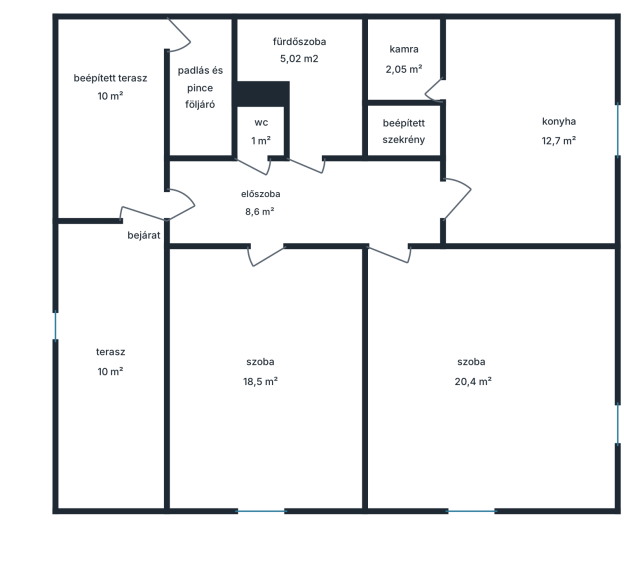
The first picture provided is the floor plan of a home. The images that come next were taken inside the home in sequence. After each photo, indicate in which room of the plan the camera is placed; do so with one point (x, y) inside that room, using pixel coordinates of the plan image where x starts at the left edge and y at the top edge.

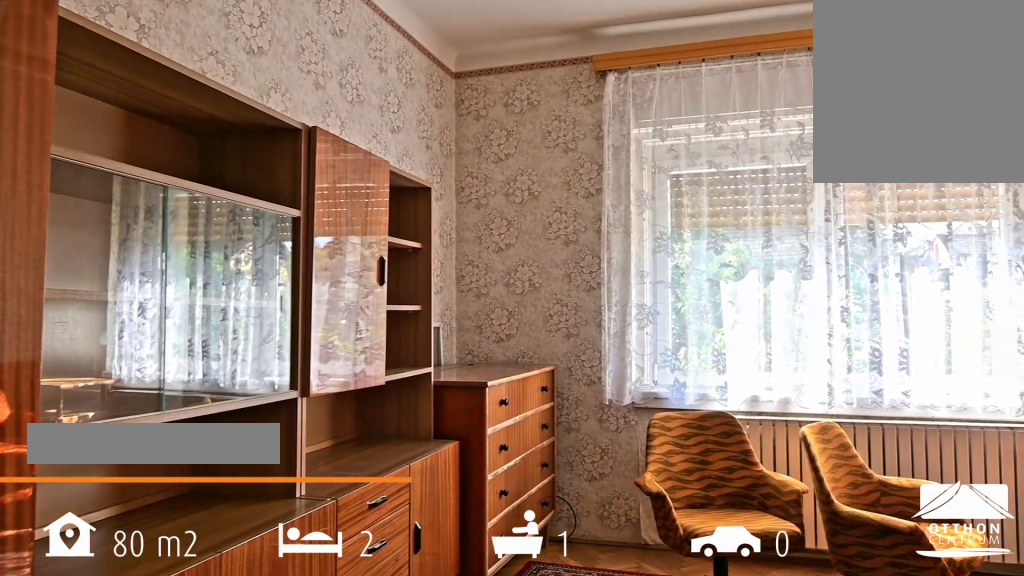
(267, 346)
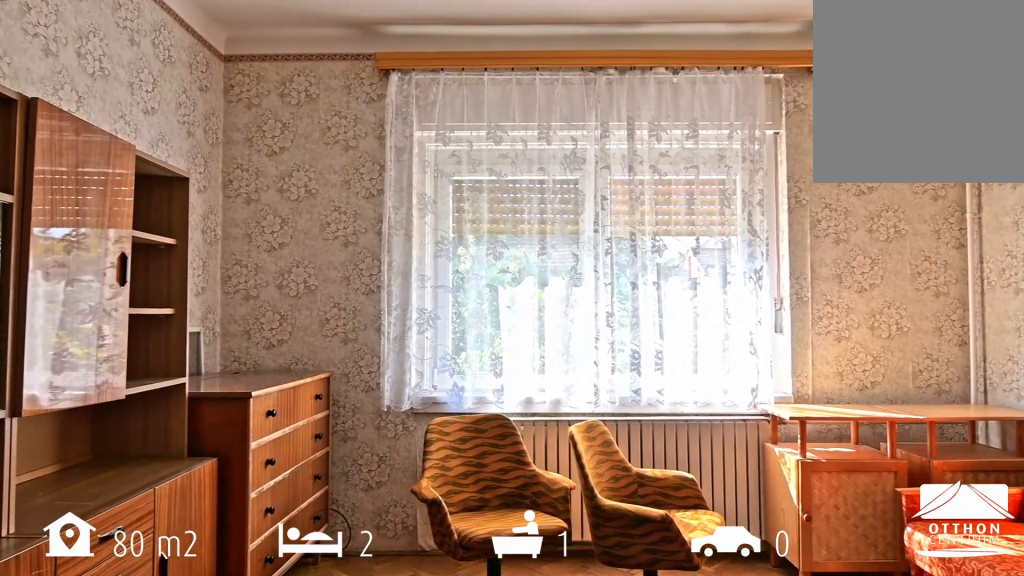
(268, 346)
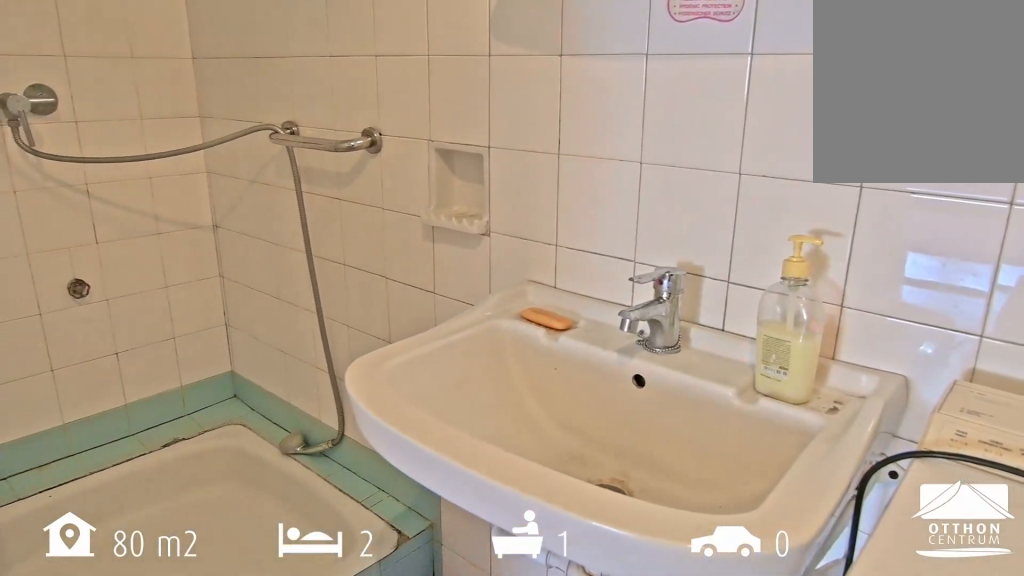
(326, 95)
